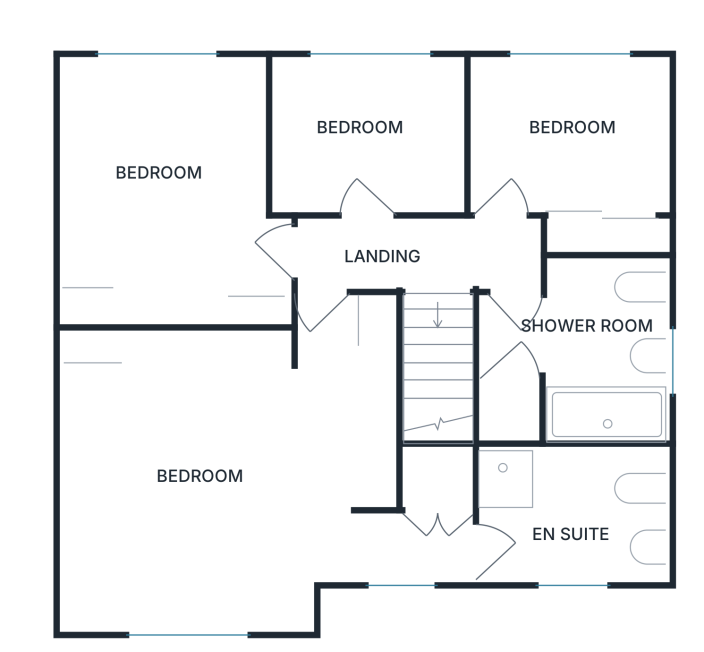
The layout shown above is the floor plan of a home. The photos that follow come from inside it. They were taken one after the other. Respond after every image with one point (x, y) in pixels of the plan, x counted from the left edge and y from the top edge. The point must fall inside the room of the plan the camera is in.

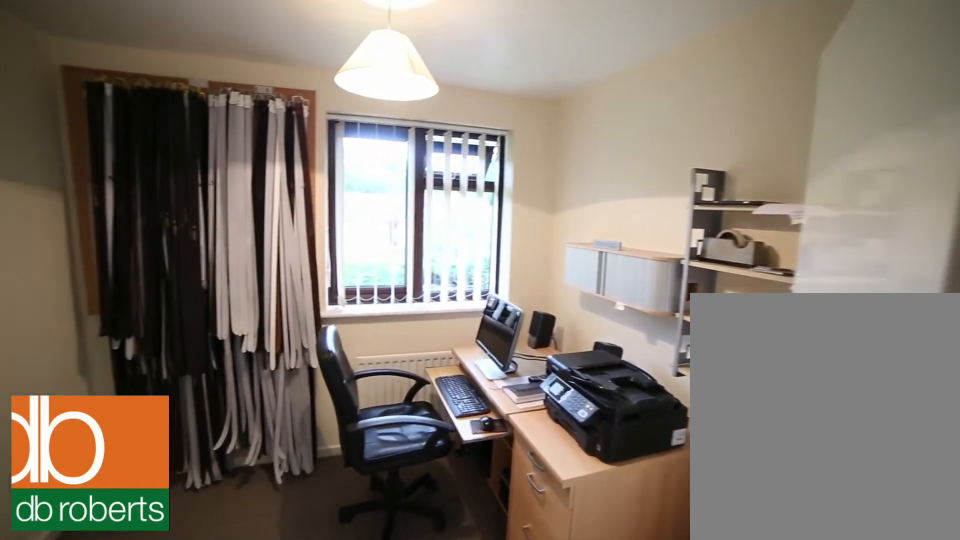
(370, 134)
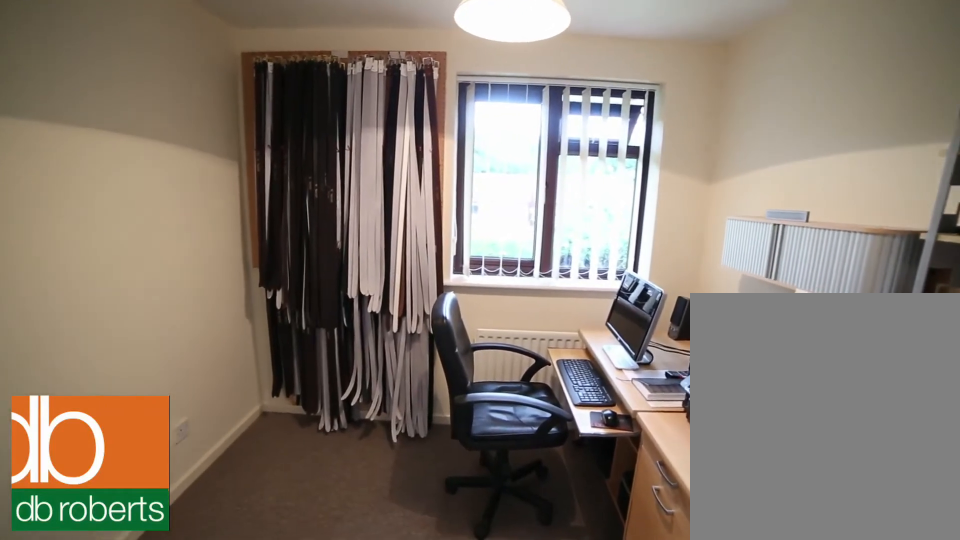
(370, 134)
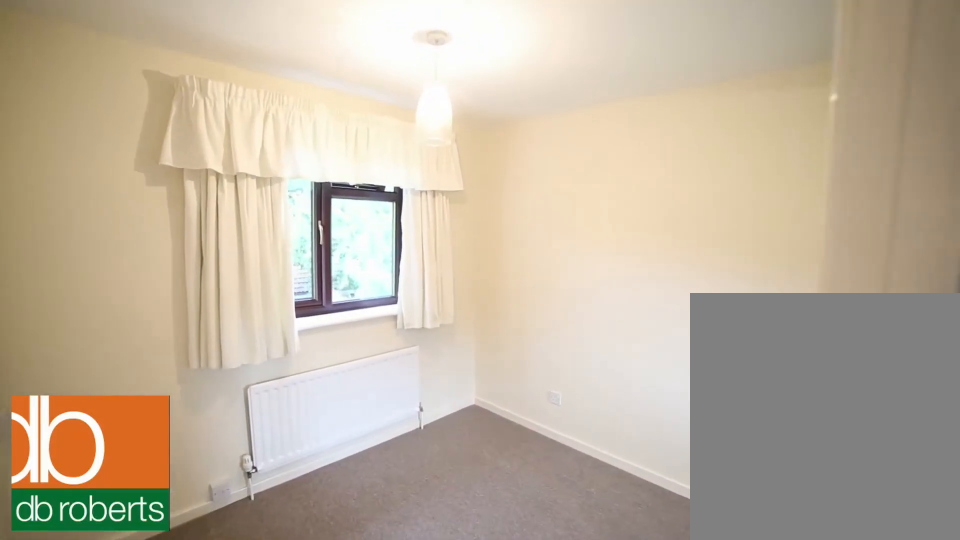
(577, 147)
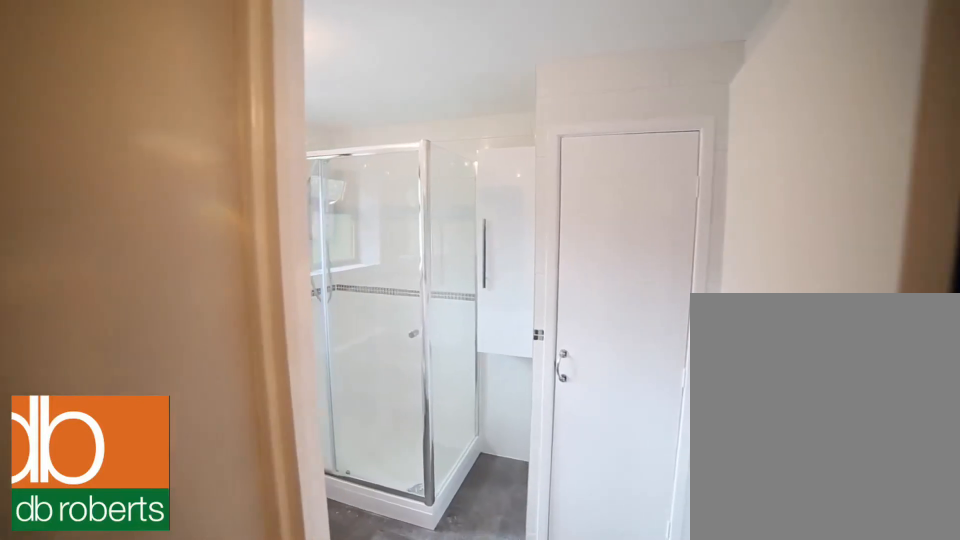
(580, 353)
